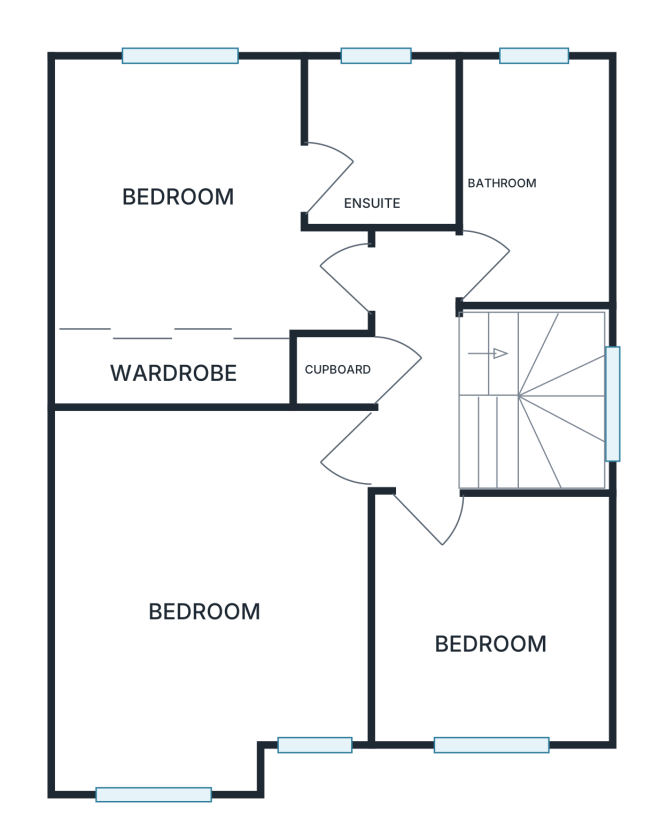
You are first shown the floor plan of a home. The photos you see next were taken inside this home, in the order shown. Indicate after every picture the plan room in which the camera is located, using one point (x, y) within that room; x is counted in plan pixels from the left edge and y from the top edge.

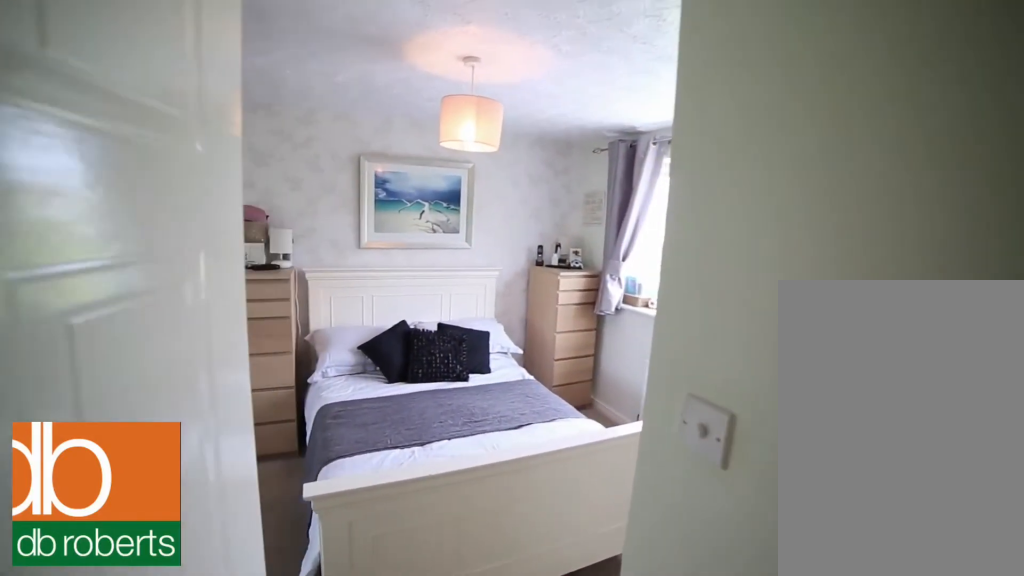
(231, 226)
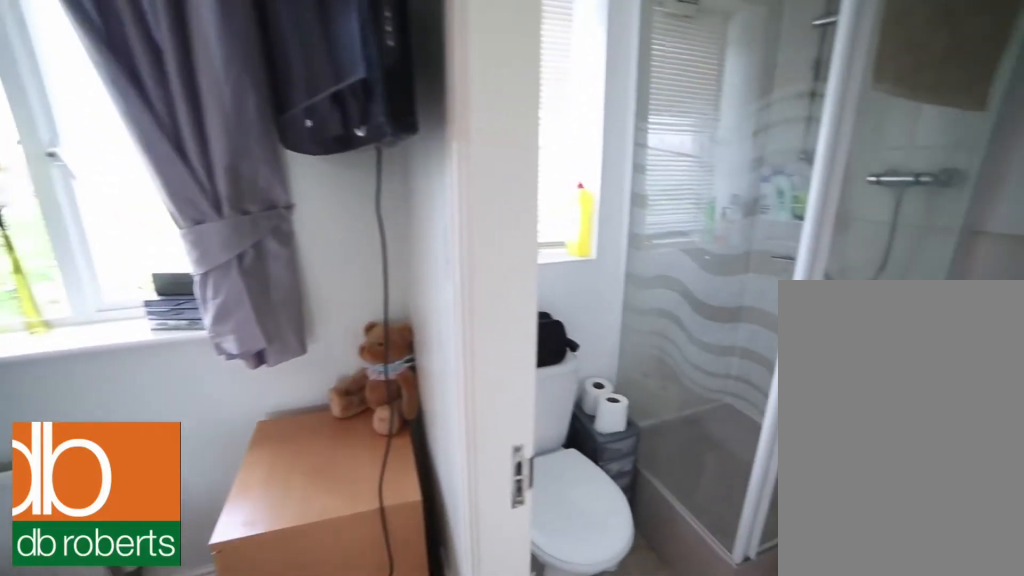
(237, 230)
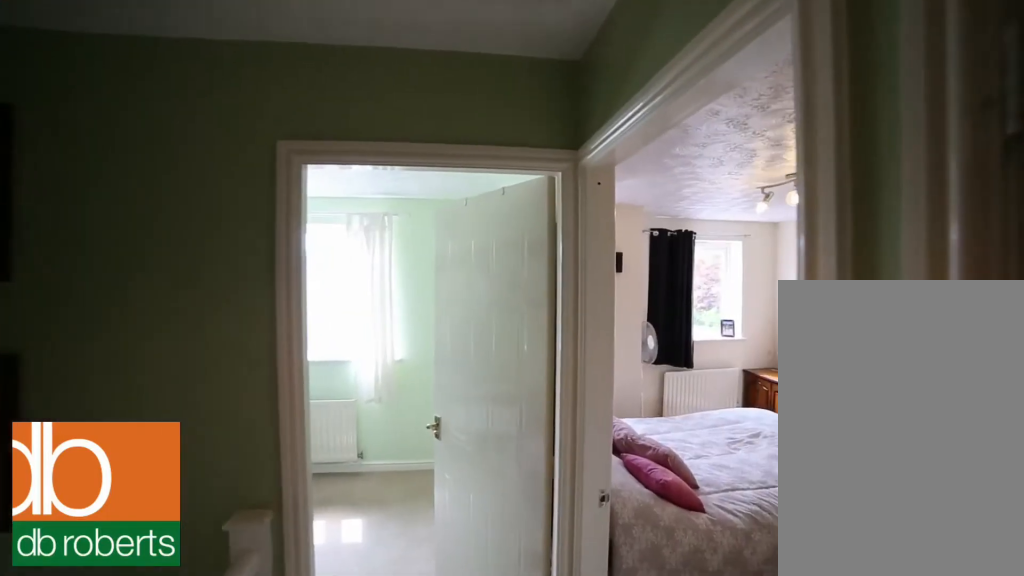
(414, 365)
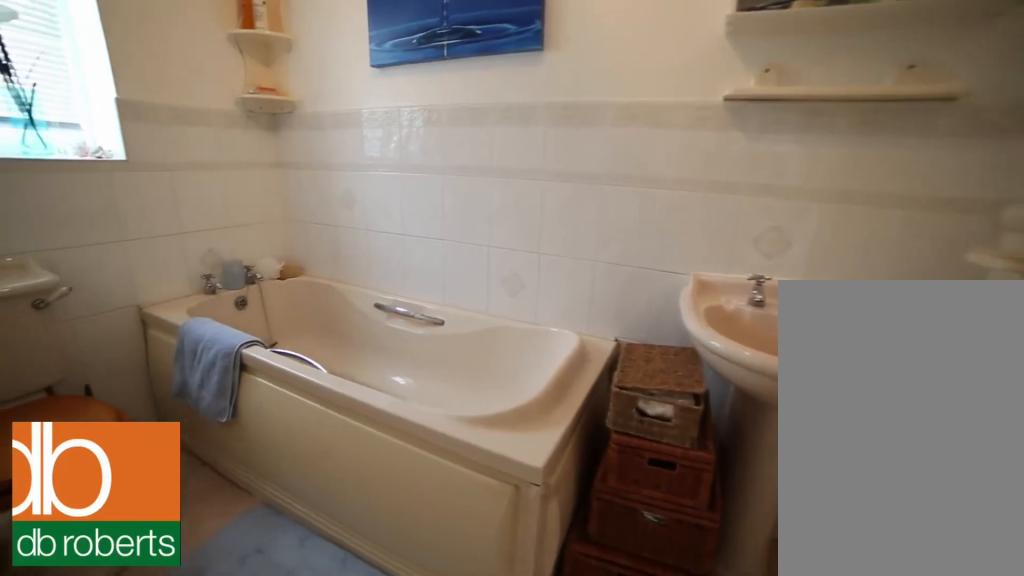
(538, 178)
